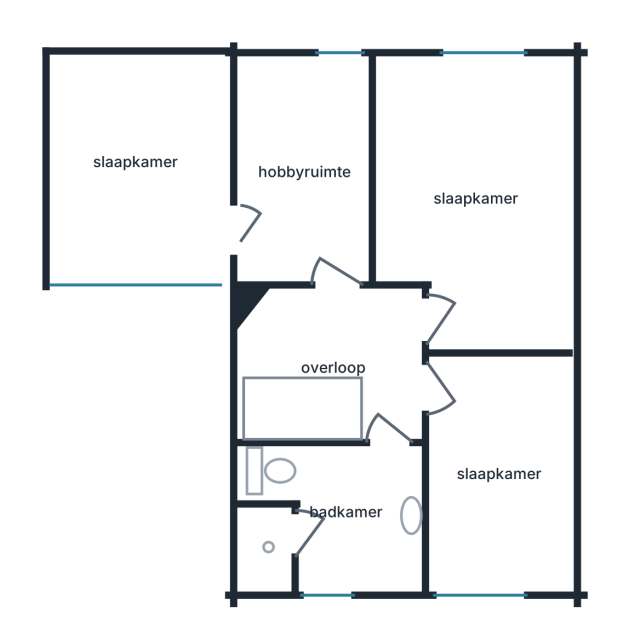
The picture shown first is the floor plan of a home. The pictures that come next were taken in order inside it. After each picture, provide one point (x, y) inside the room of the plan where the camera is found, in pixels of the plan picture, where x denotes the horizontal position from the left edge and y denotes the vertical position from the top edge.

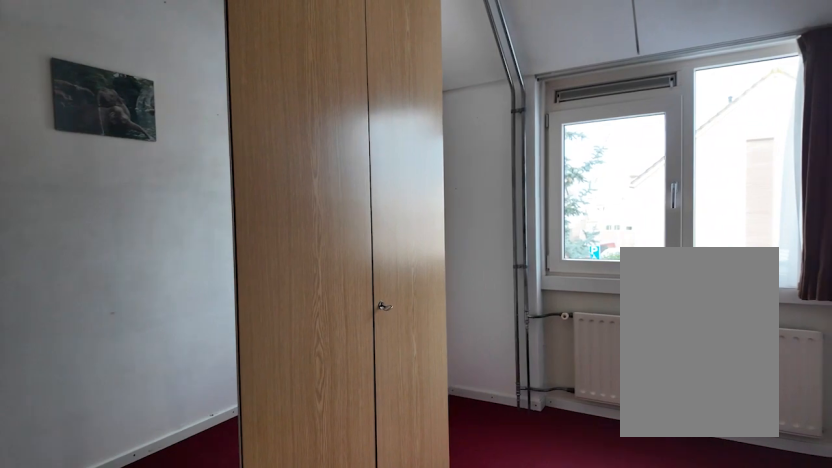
(499, 471)
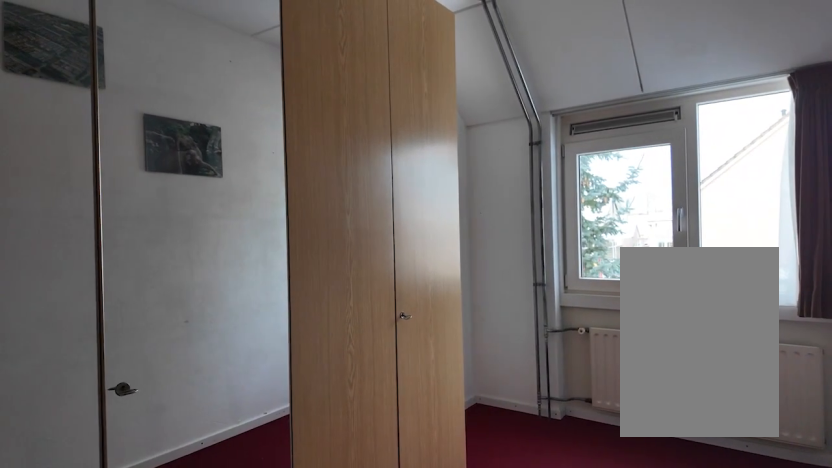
(499, 471)
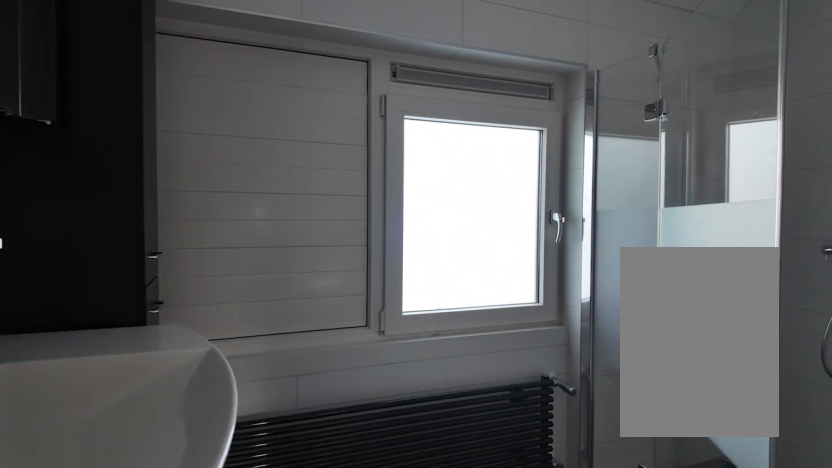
(333, 522)
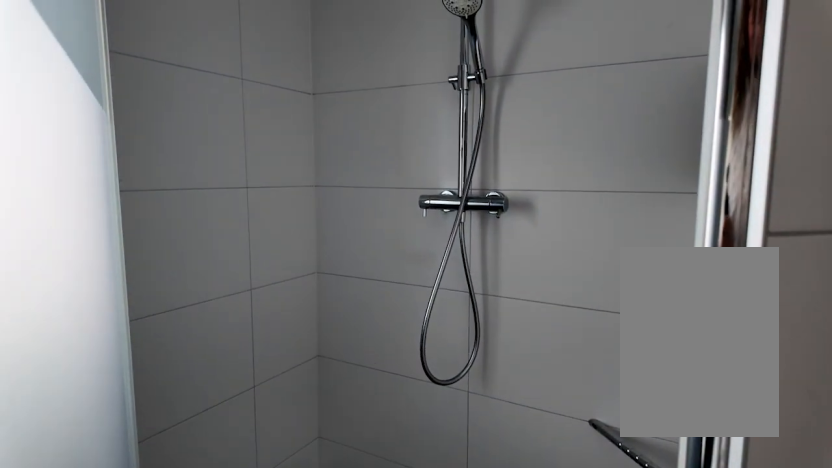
(333, 522)
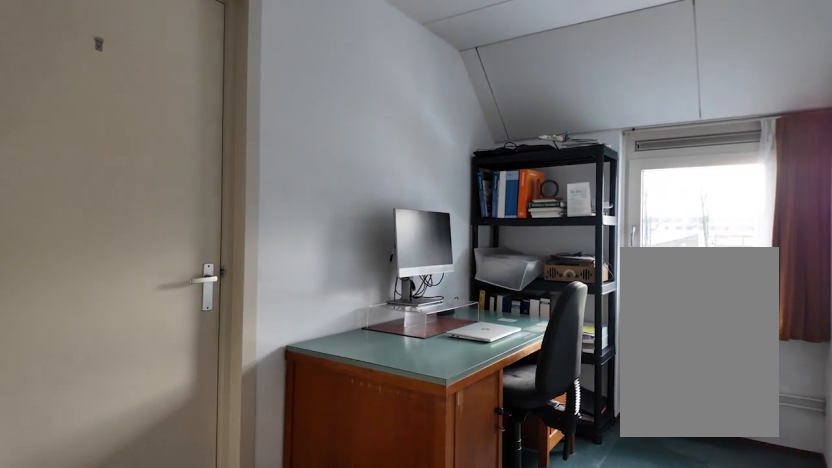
(303, 170)
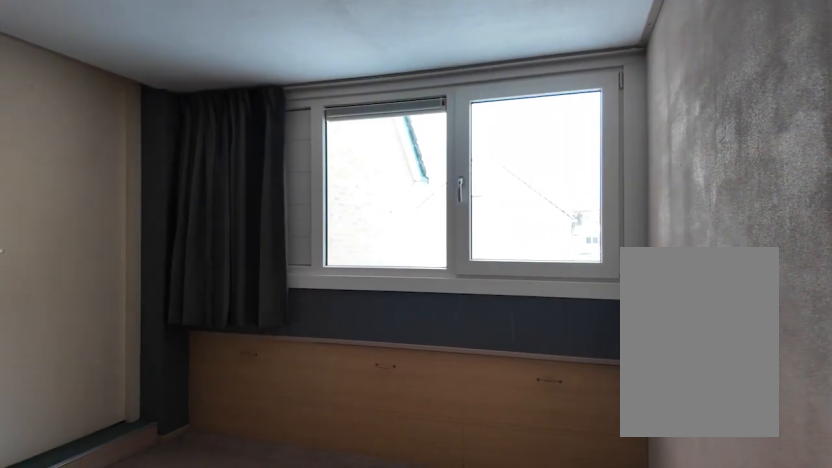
(139, 165)
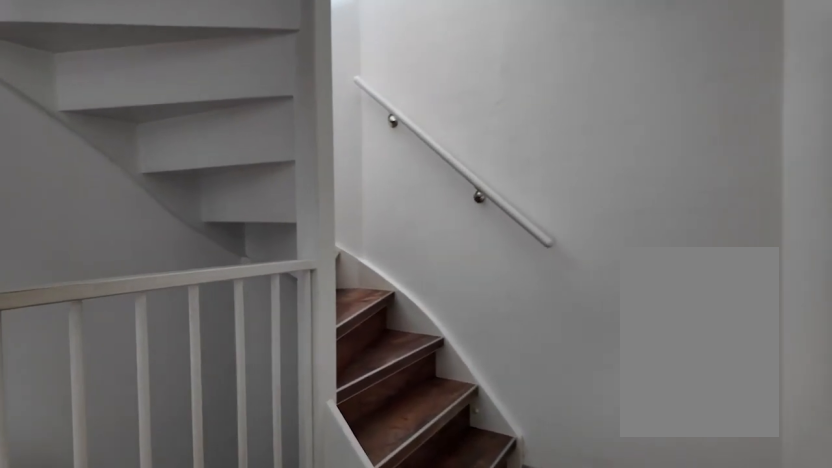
(344, 350)
